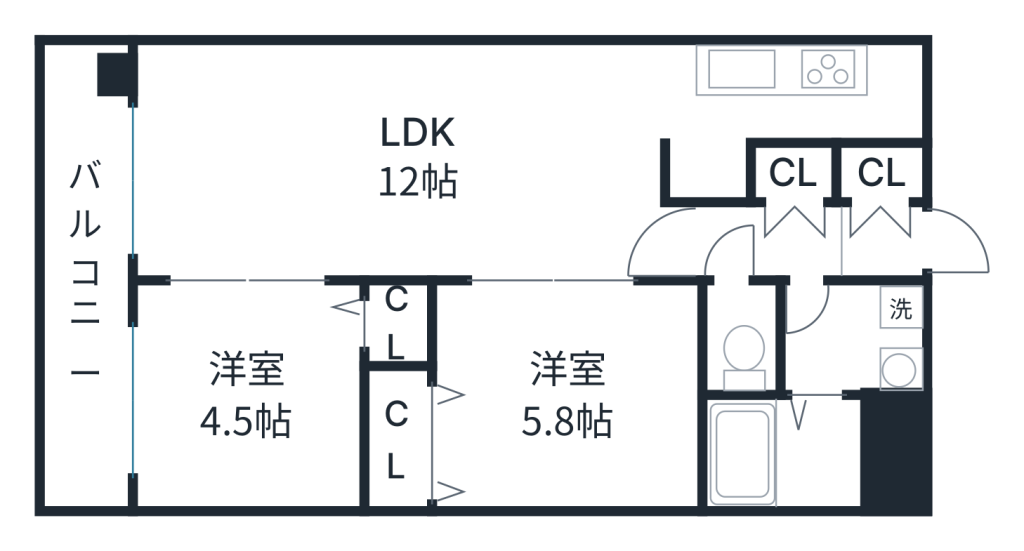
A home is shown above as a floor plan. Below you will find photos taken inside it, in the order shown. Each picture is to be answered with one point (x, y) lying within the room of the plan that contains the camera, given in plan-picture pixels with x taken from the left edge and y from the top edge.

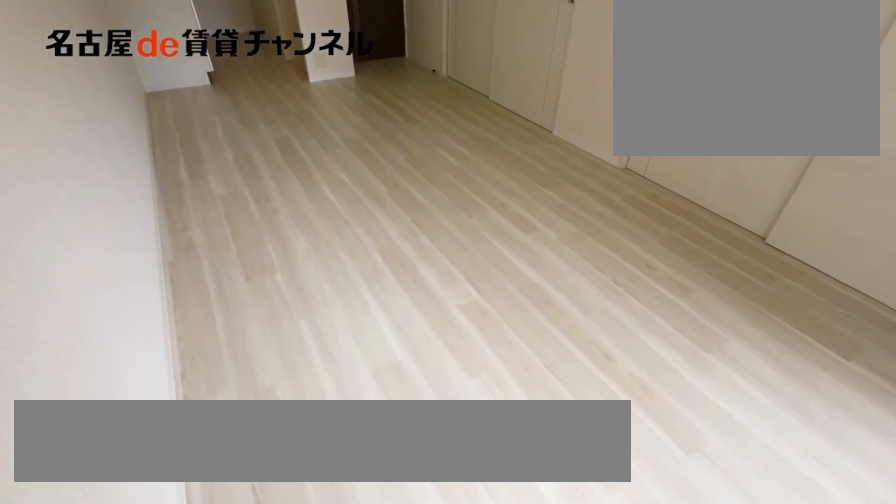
(412, 160)
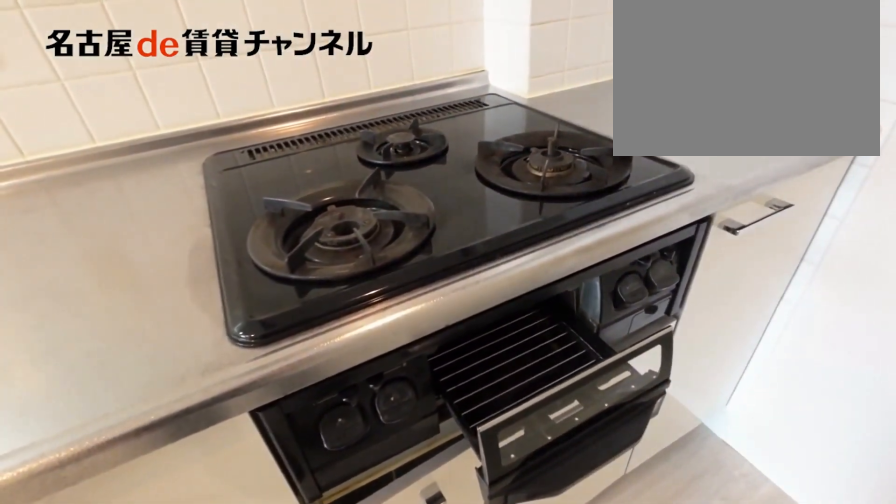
(795, 93)
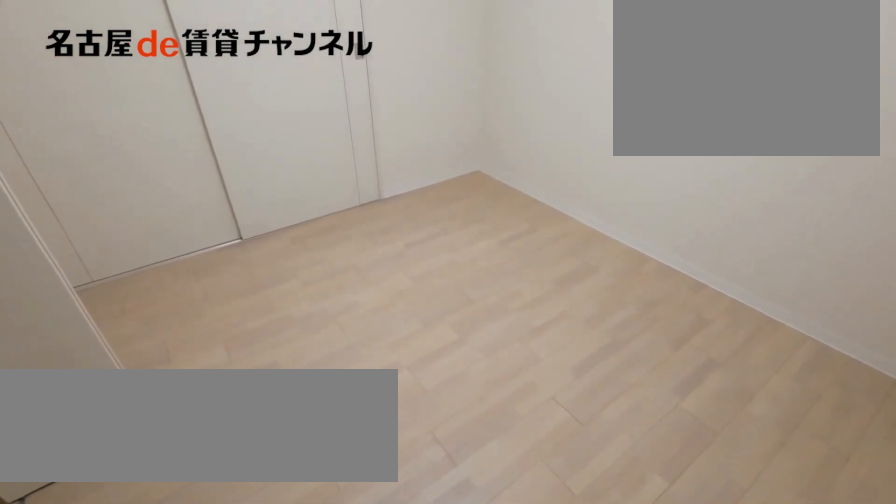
(543, 396)
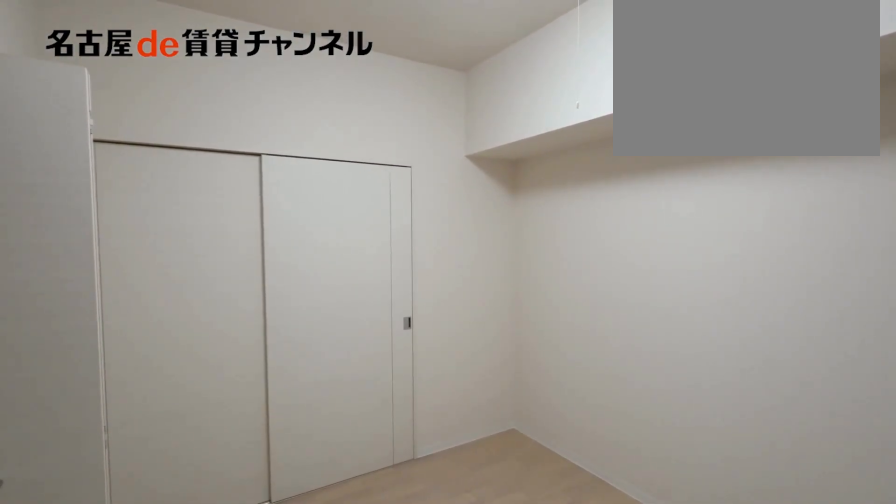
(543, 396)
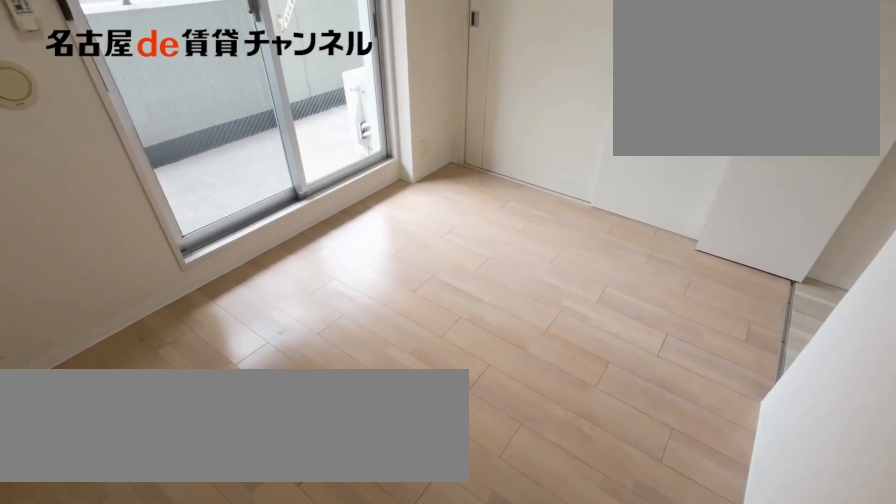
(262, 382)
